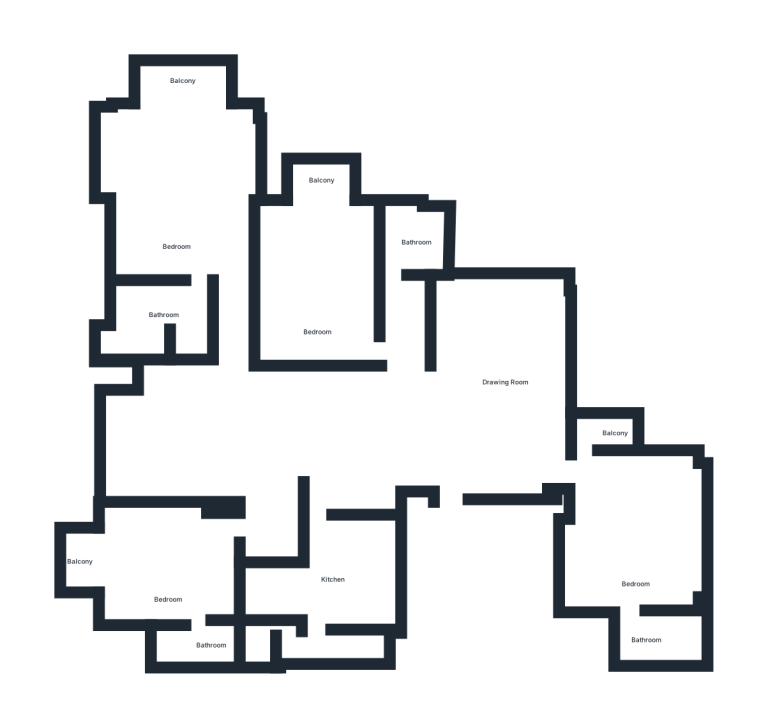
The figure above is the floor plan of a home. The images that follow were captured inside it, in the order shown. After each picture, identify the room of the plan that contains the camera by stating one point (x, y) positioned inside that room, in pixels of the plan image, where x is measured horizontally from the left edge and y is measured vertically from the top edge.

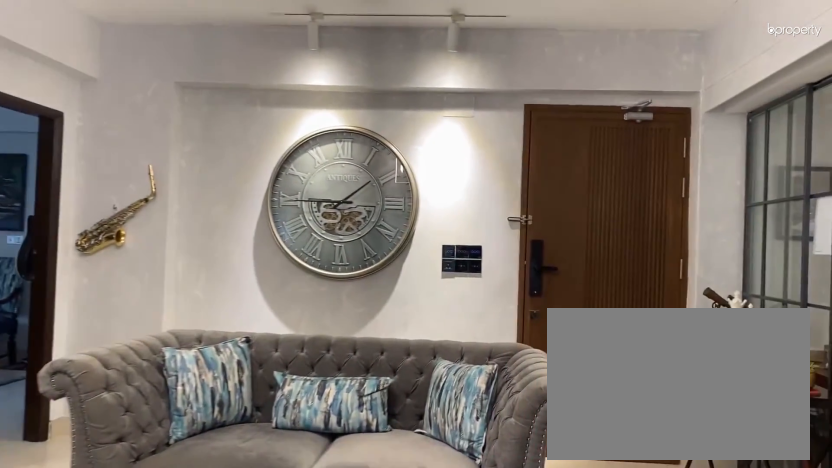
(506, 378)
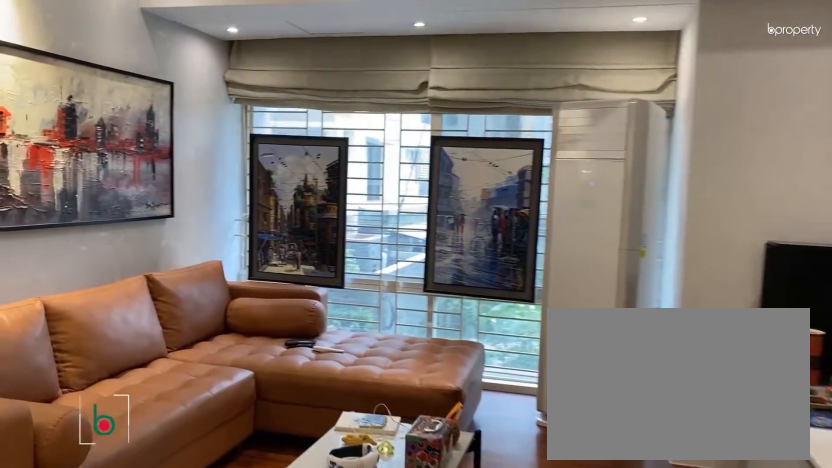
(270, 417)
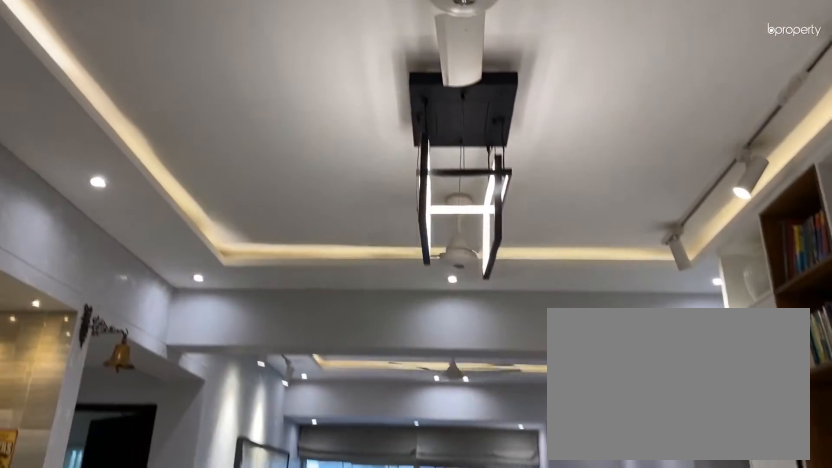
(270, 416)
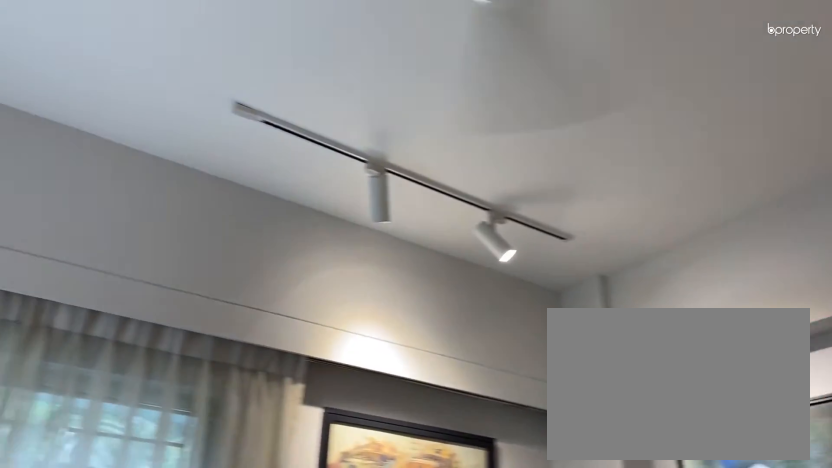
(634, 540)
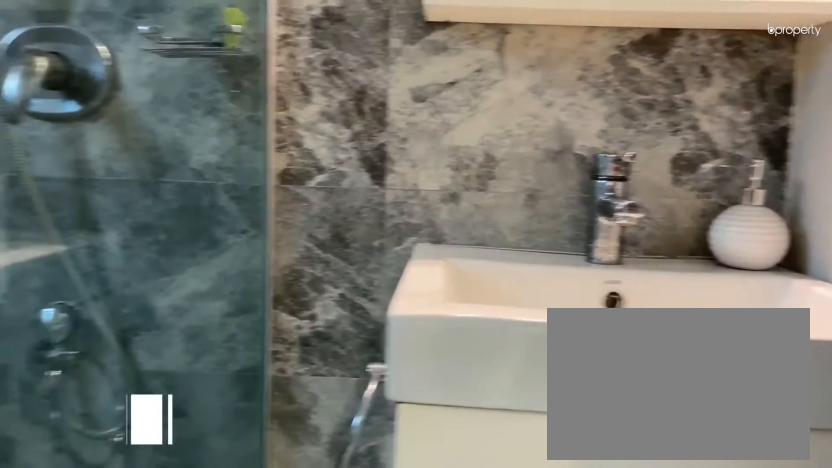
(672, 638)
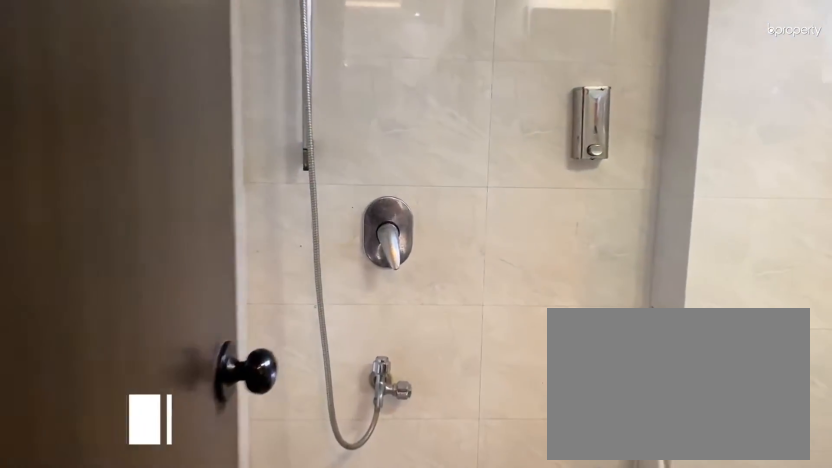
(416, 232)
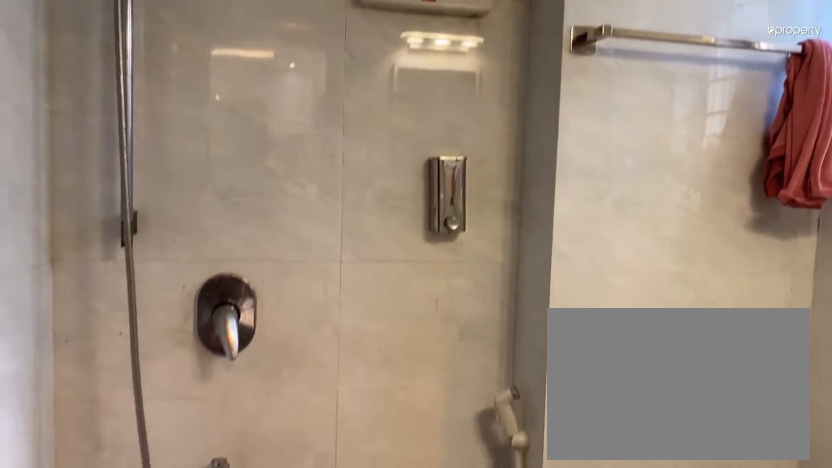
(416, 232)
